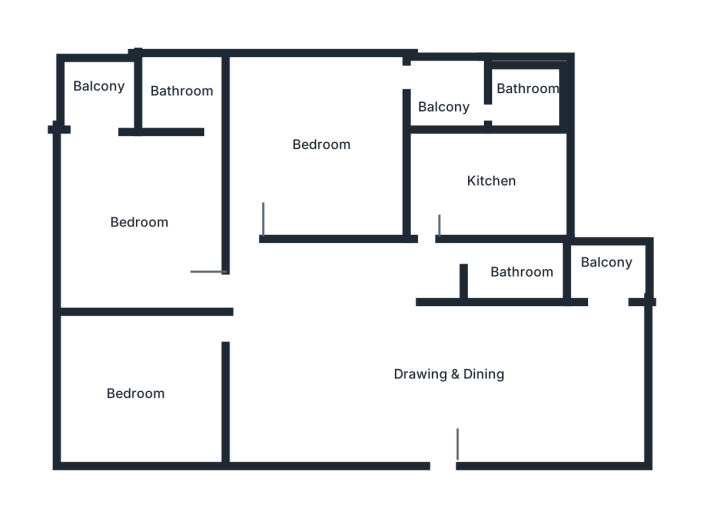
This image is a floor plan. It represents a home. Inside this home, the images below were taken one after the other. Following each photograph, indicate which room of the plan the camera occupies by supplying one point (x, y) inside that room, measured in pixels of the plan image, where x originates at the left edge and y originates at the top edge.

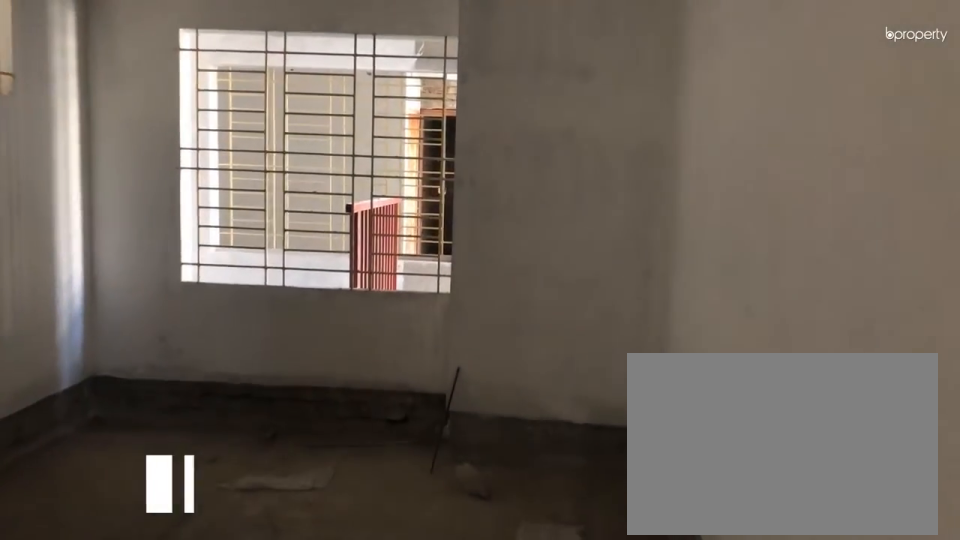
(156, 372)
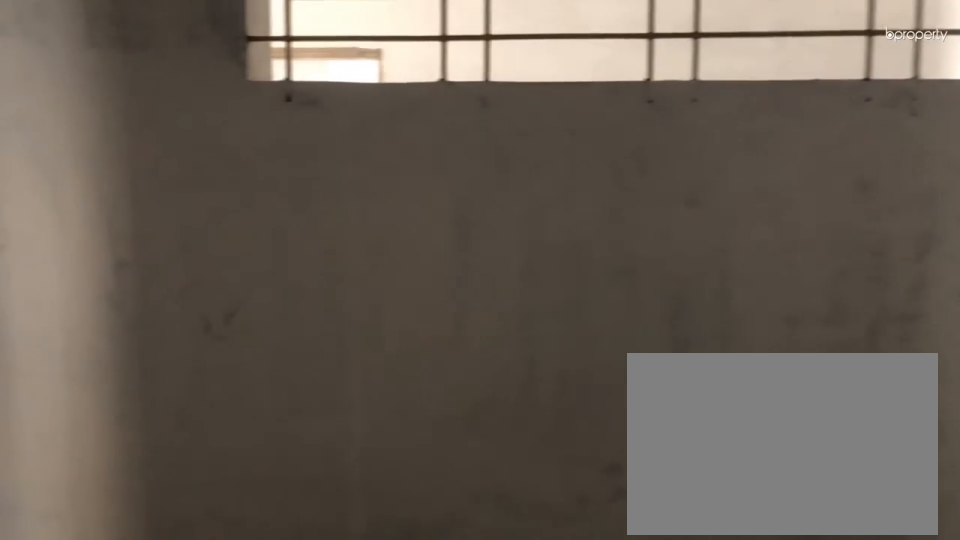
(143, 394)
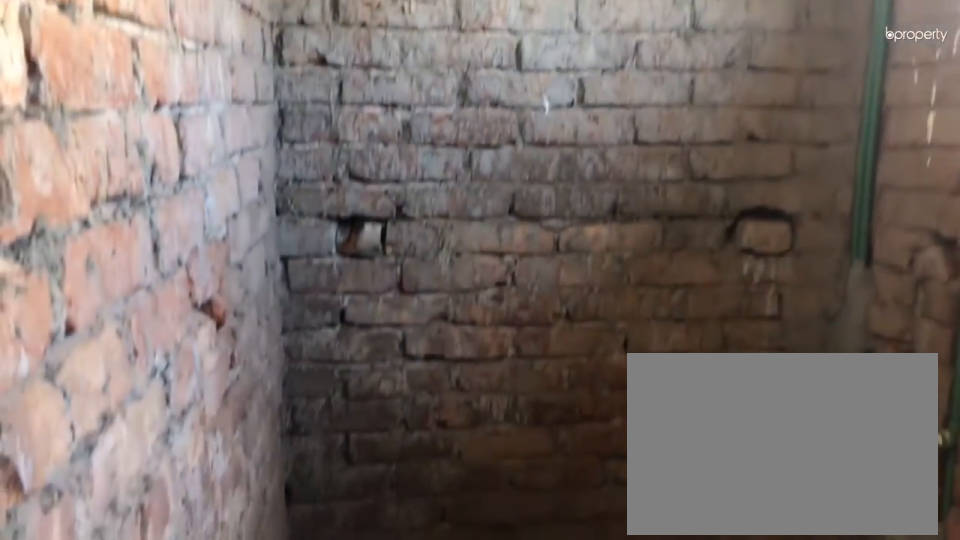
(177, 92)
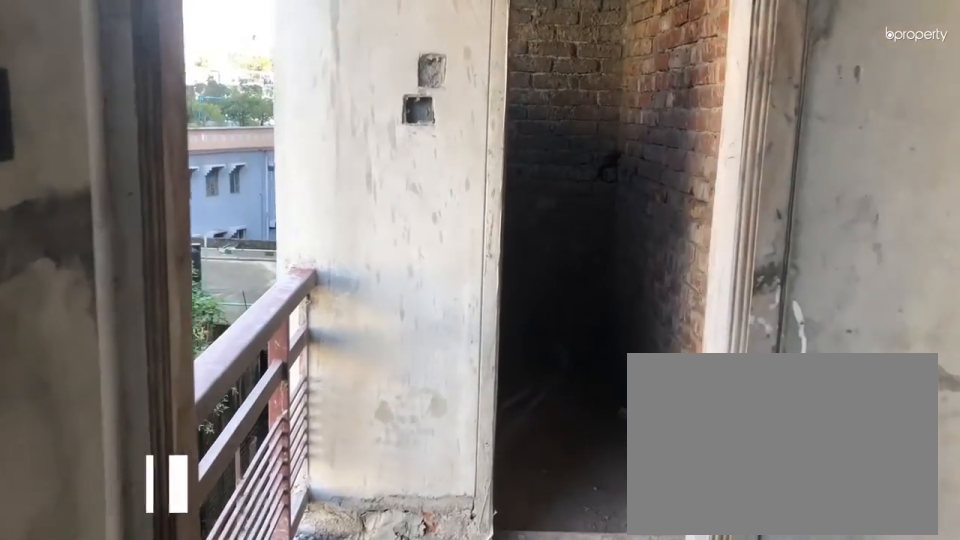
(445, 90)
